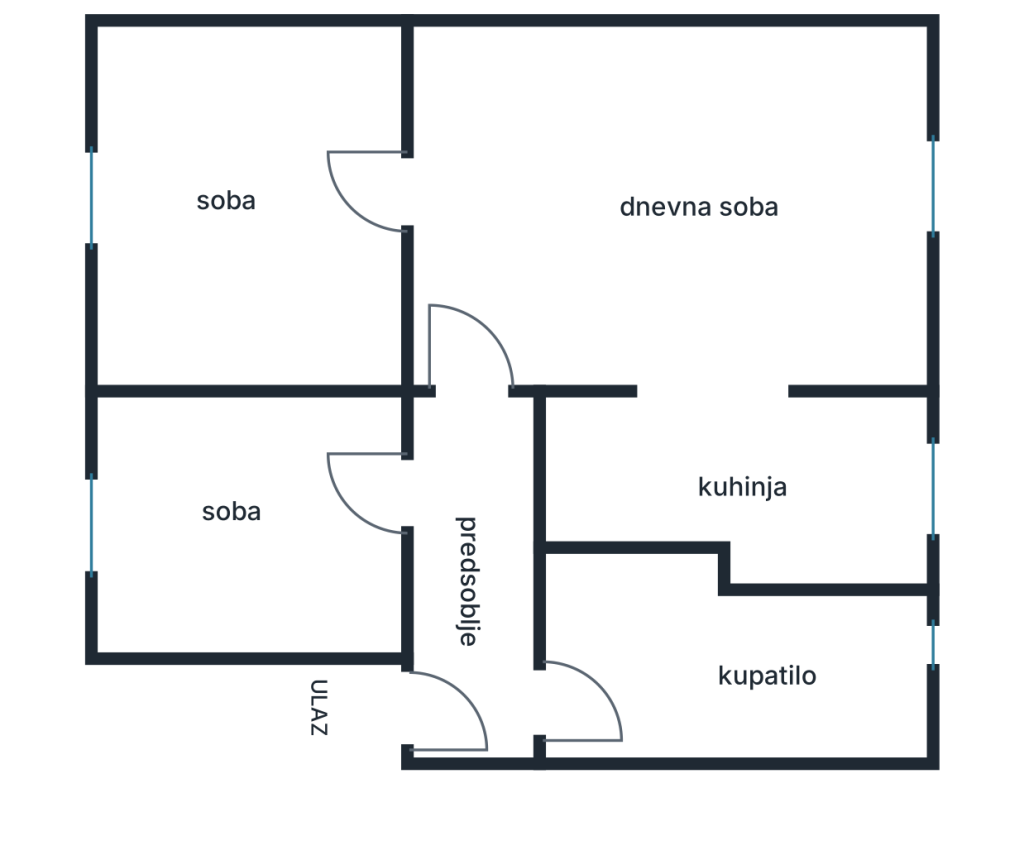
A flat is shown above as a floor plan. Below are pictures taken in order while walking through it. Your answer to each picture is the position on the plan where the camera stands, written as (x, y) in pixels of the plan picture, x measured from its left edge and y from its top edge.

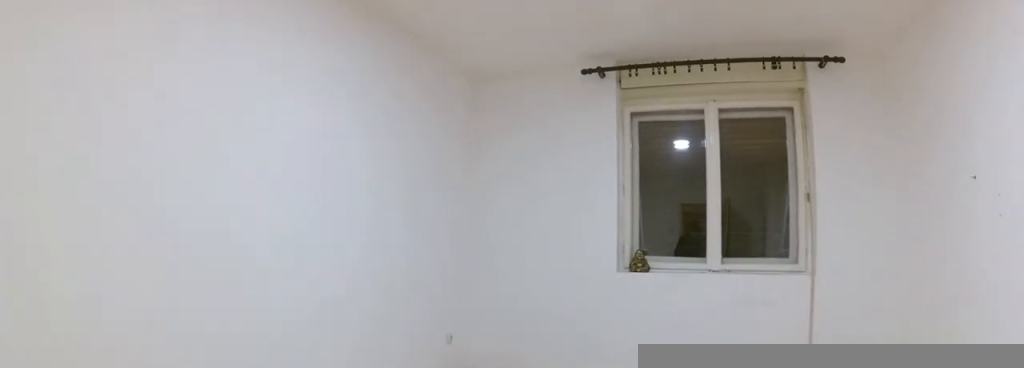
(371, 474)
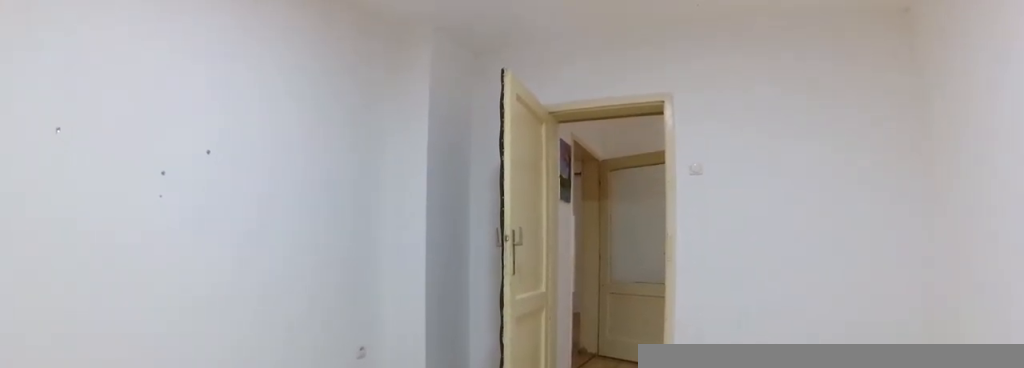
(89, 503)
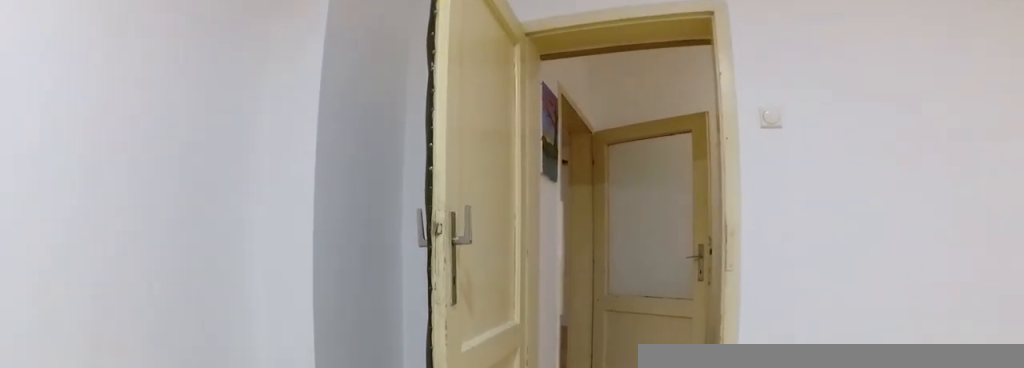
(205, 503)
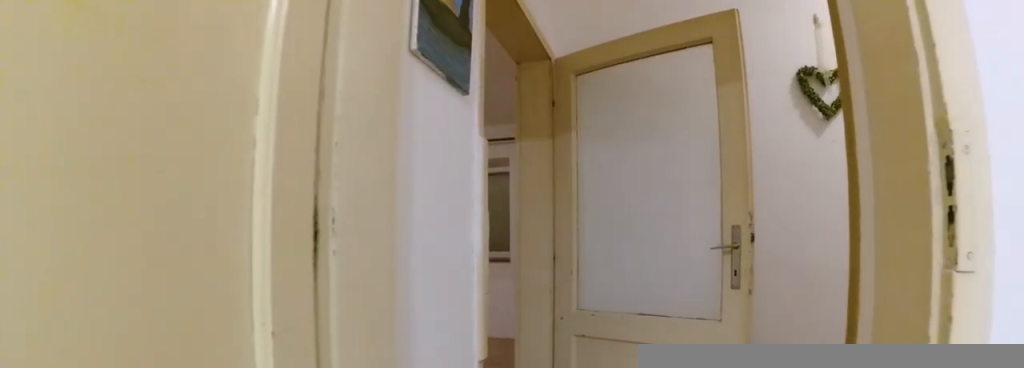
(305, 502)
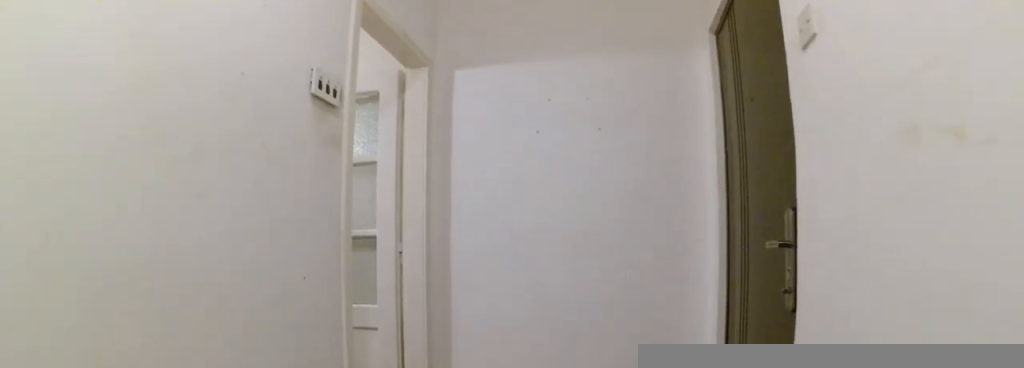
(469, 558)
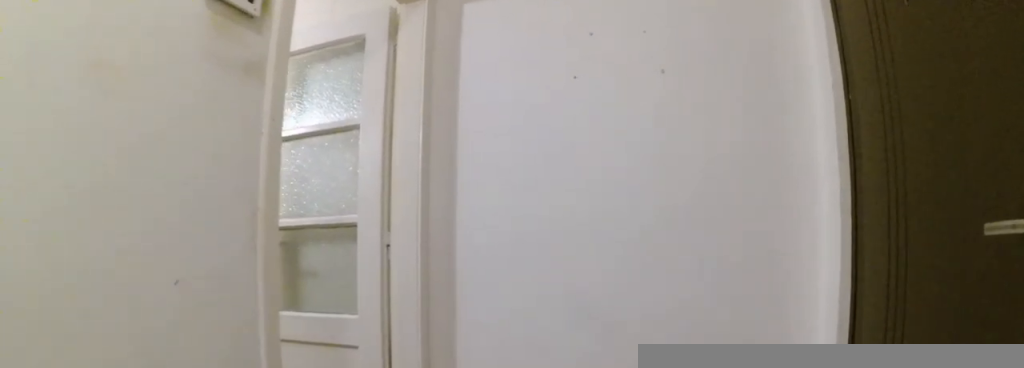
(466, 613)
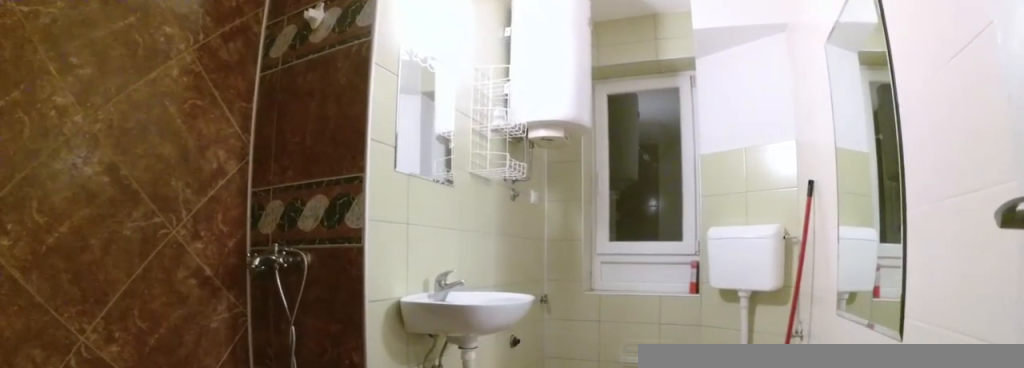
(523, 697)
